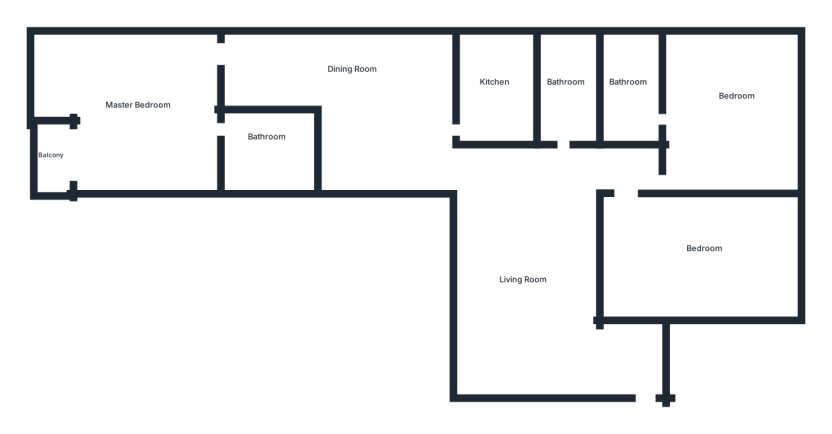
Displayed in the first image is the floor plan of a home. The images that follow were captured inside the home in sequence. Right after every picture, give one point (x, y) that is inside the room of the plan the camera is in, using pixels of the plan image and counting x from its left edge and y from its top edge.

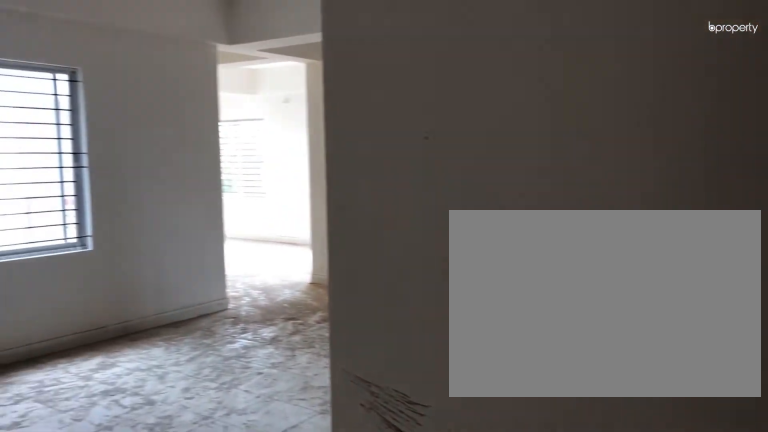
(609, 374)
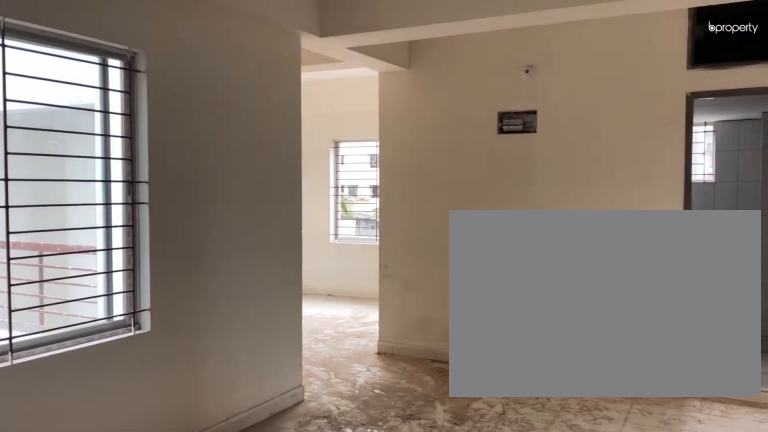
(511, 274)
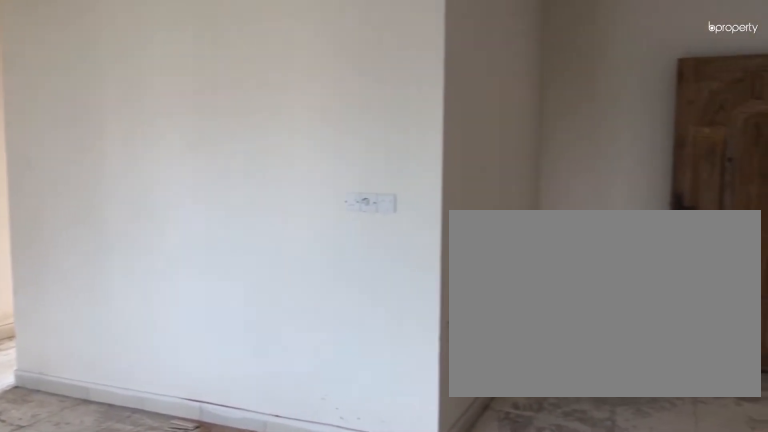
(511, 274)
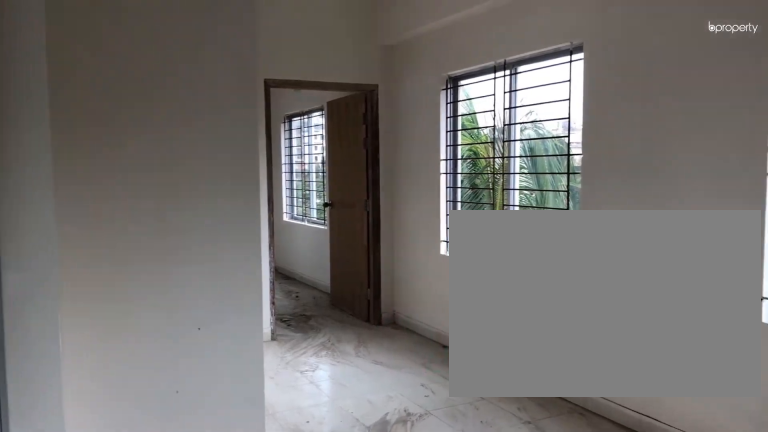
(380, 88)
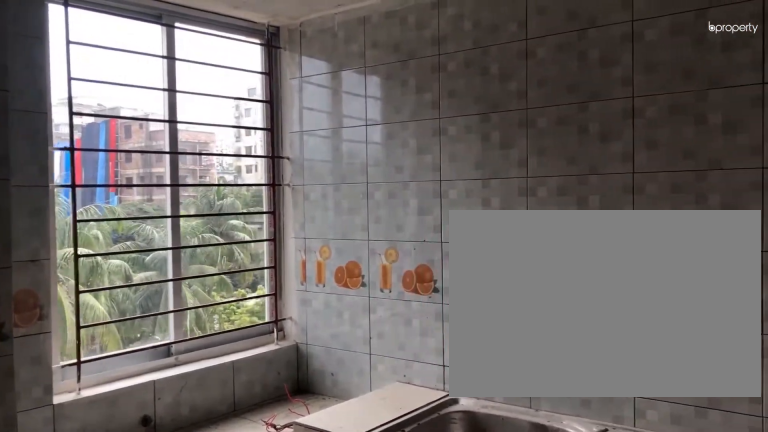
(494, 92)
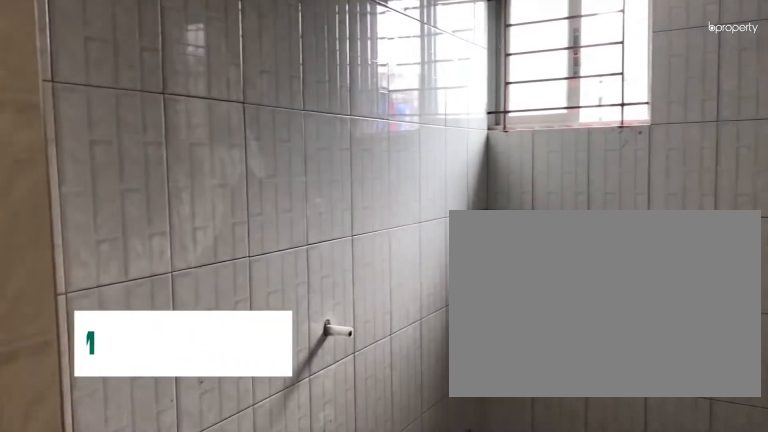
(575, 88)
